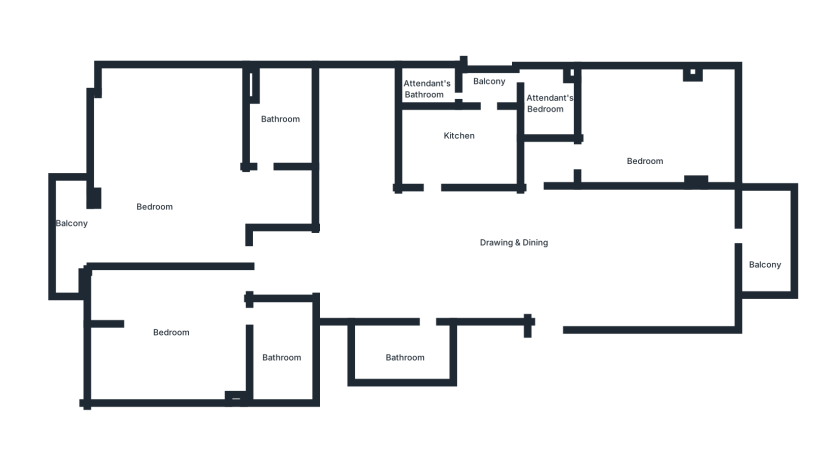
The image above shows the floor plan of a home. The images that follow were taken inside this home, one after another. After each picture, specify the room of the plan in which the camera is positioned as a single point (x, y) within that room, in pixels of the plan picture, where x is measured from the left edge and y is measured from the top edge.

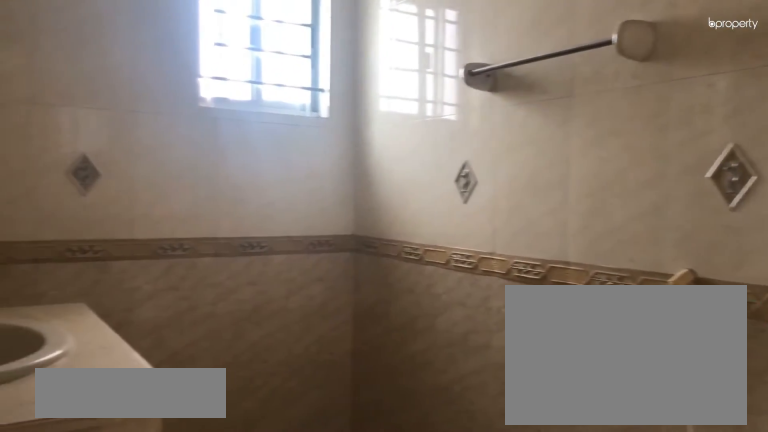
(280, 109)
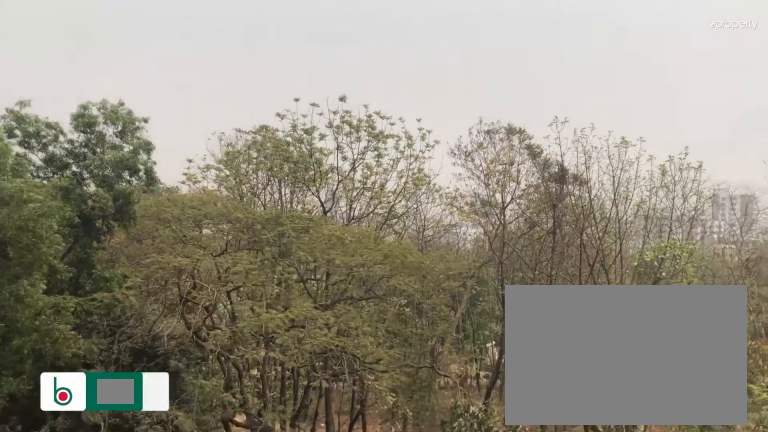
(70, 227)
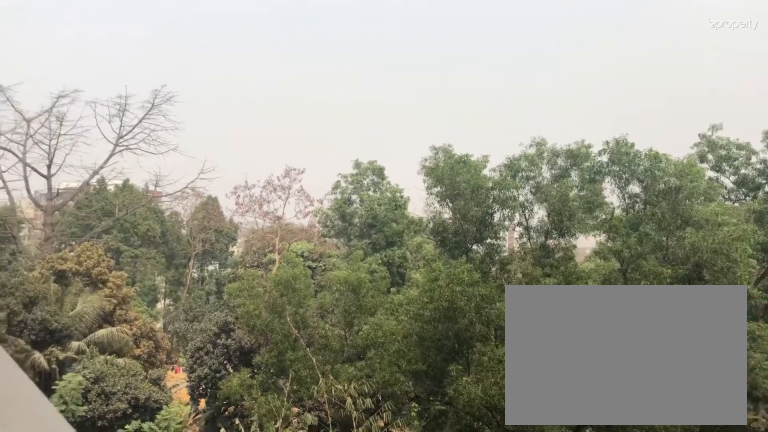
(70, 227)
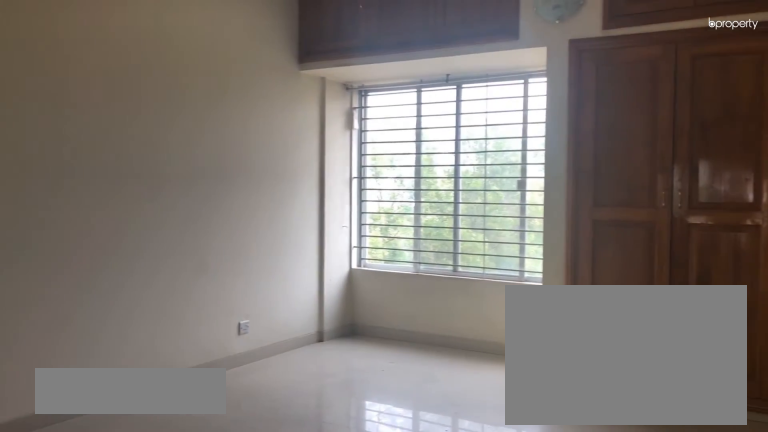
(164, 323)
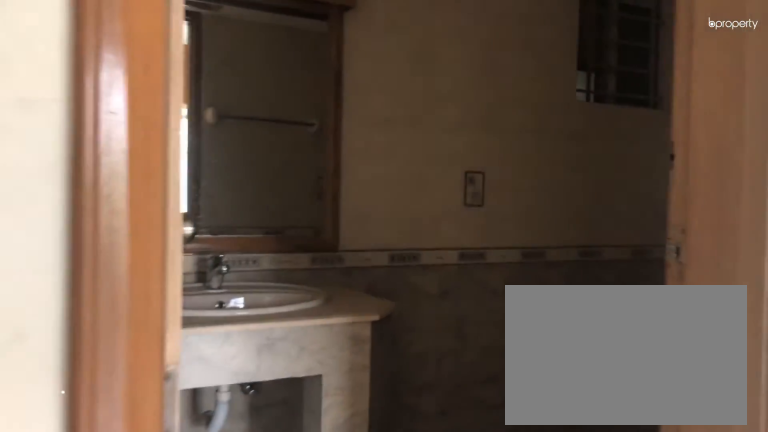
(286, 351)
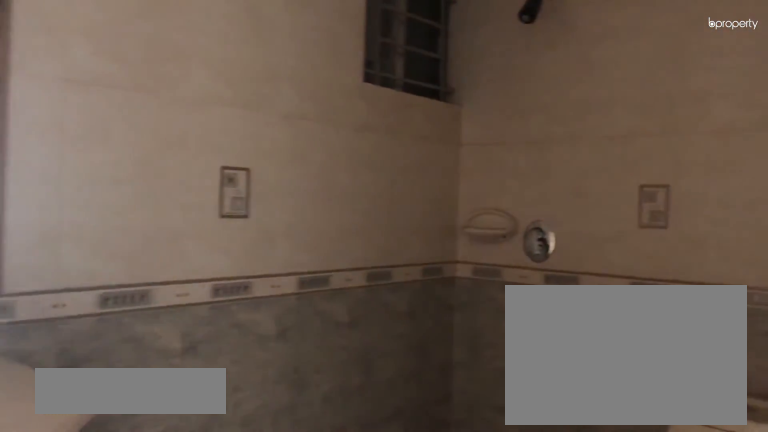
(286, 351)
